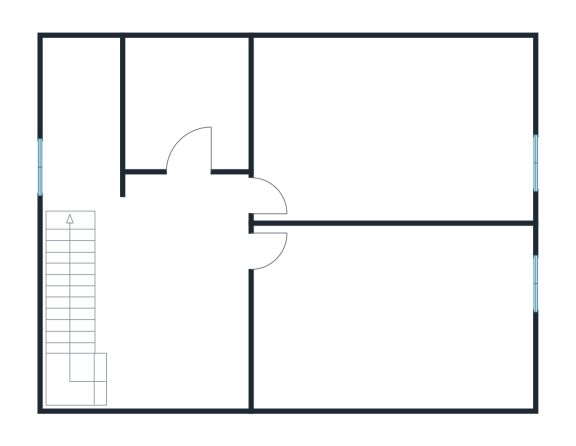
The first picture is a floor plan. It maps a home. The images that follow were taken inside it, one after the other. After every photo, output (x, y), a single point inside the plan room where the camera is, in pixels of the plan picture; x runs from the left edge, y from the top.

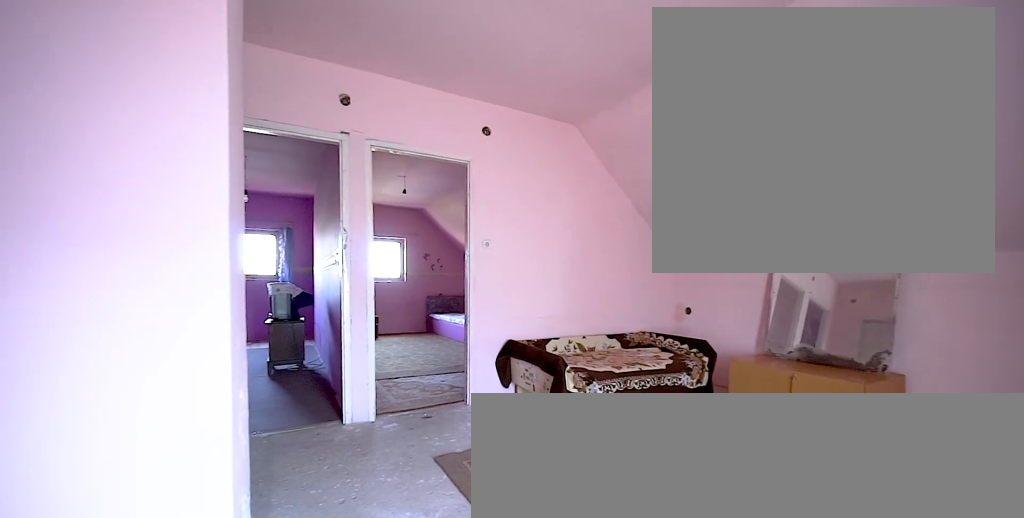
(183, 285)
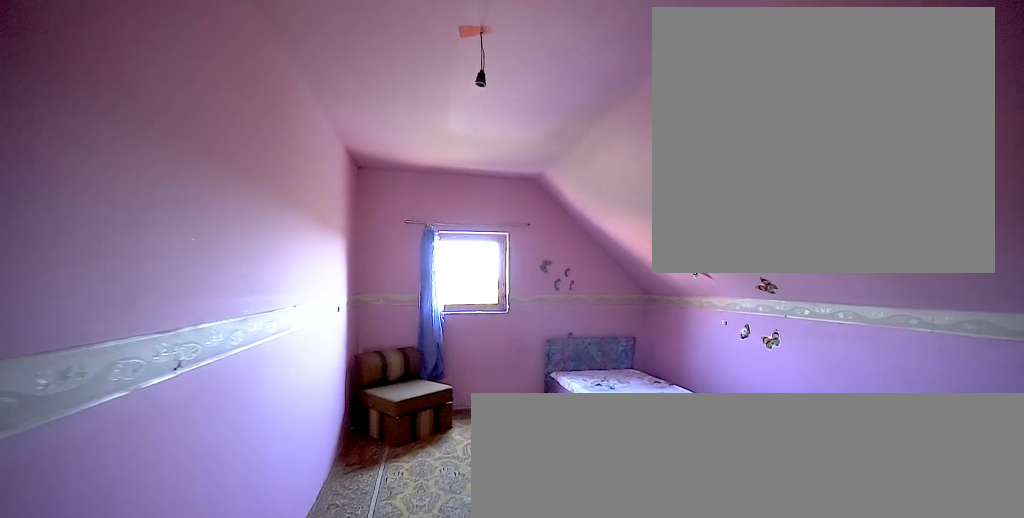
(397, 320)
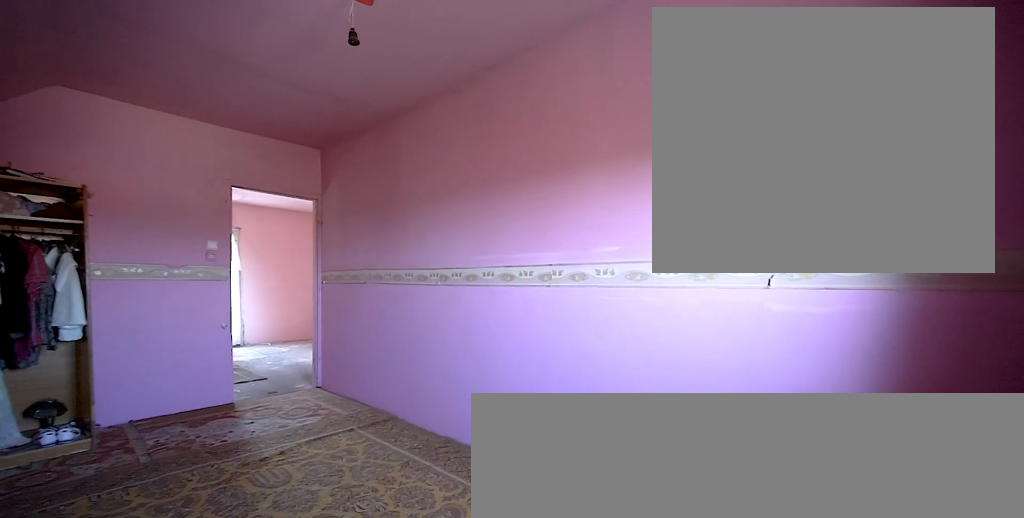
(397, 320)
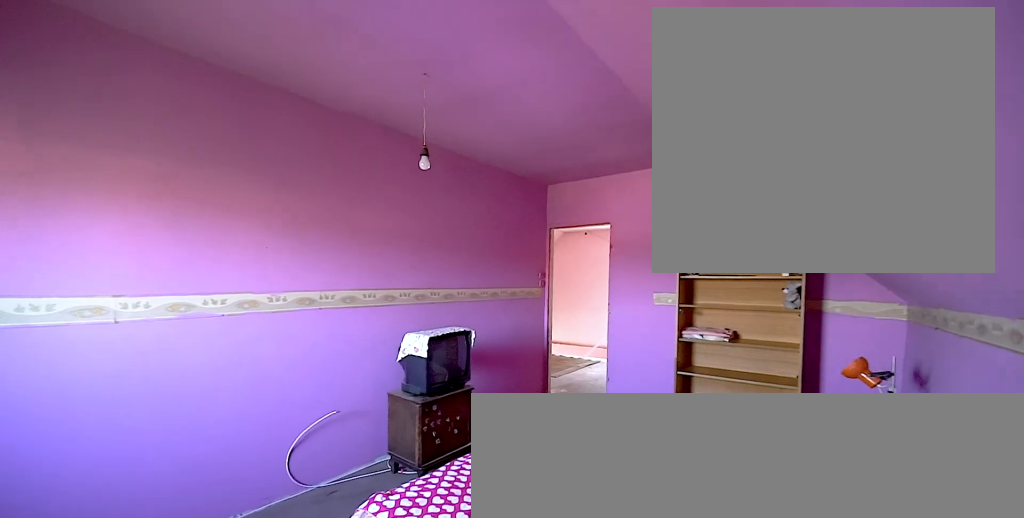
(397, 146)
